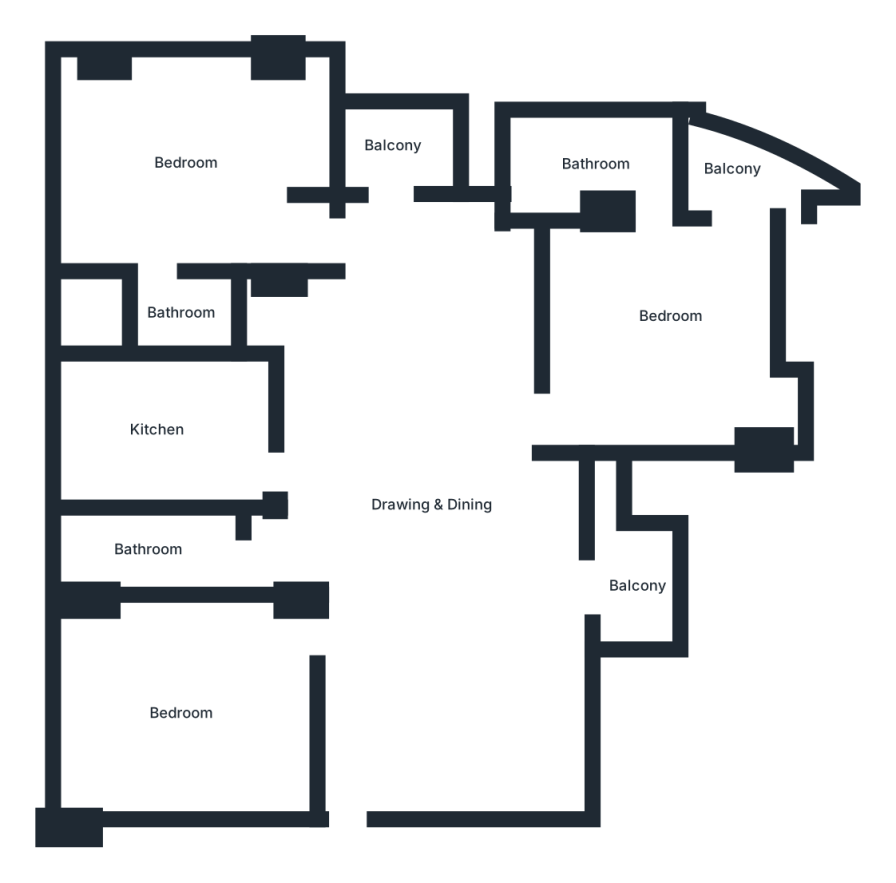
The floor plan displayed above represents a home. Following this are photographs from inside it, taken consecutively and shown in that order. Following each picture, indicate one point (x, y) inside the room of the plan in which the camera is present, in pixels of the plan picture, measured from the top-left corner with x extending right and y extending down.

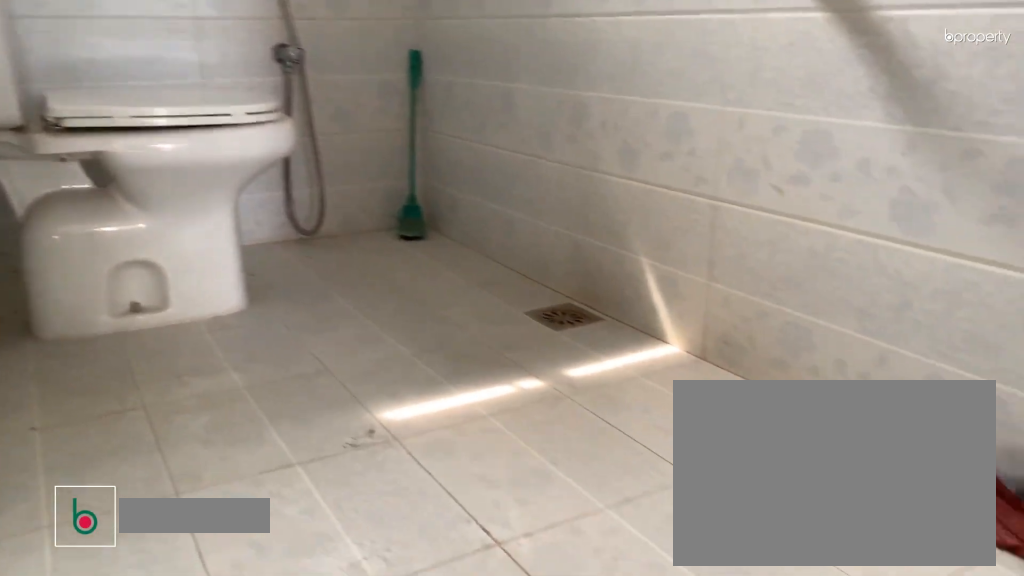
(149, 558)
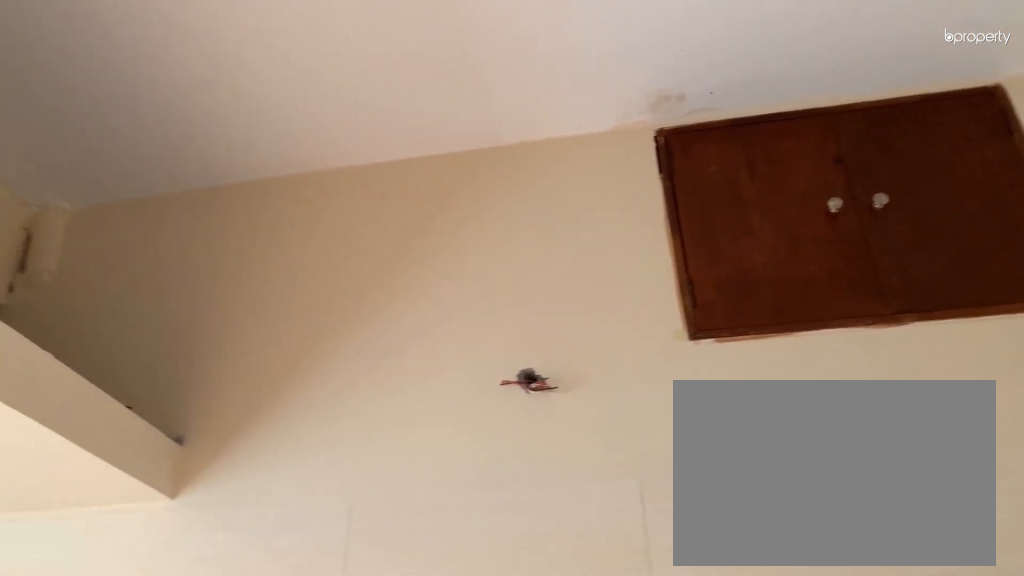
(164, 433)
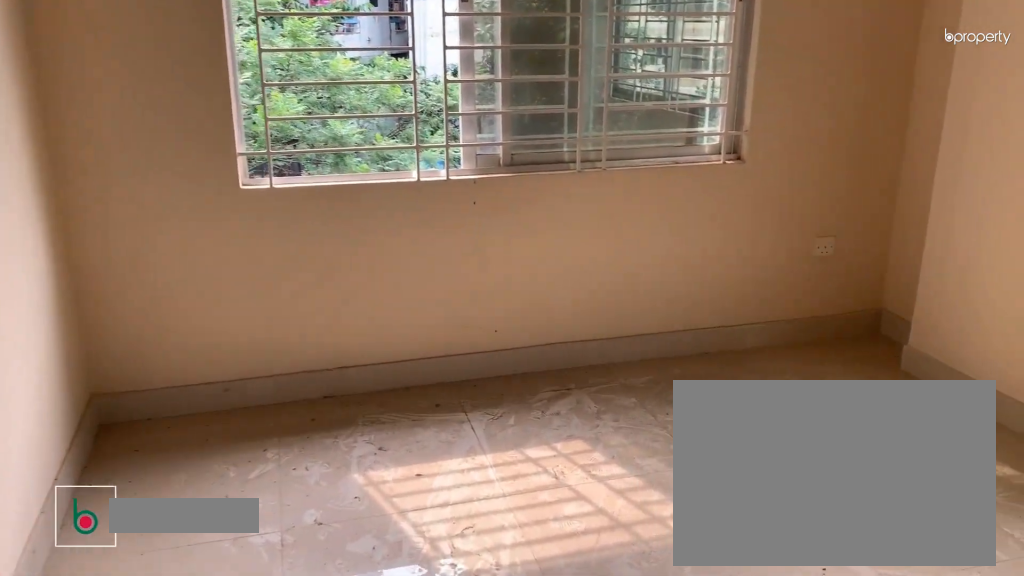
(190, 172)
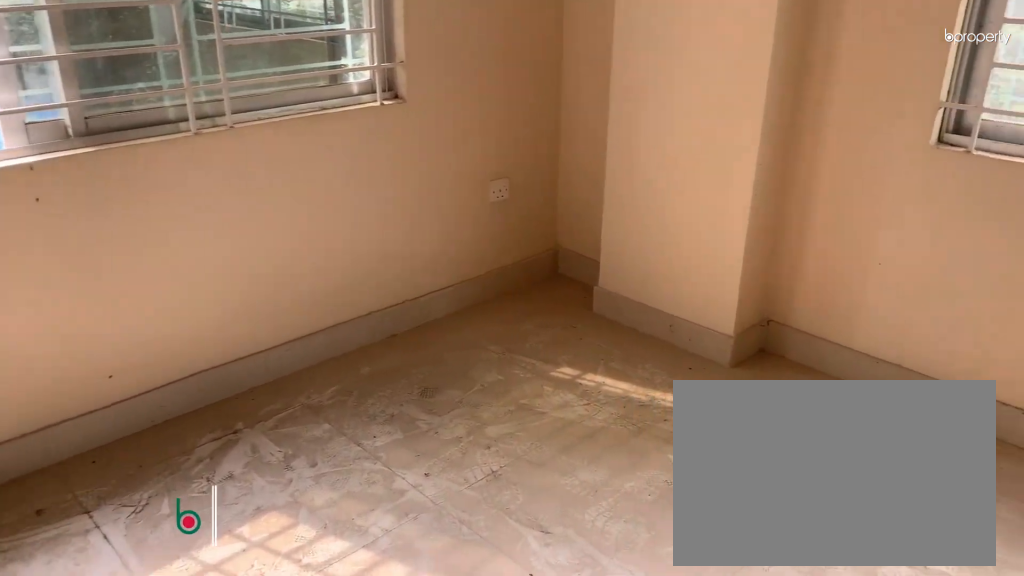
(190, 172)
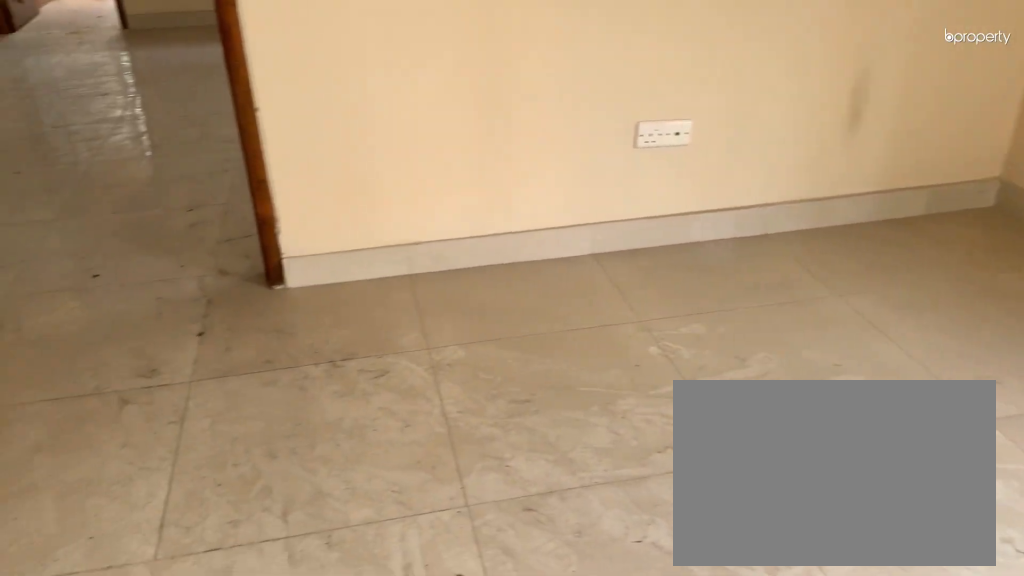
(670, 321)
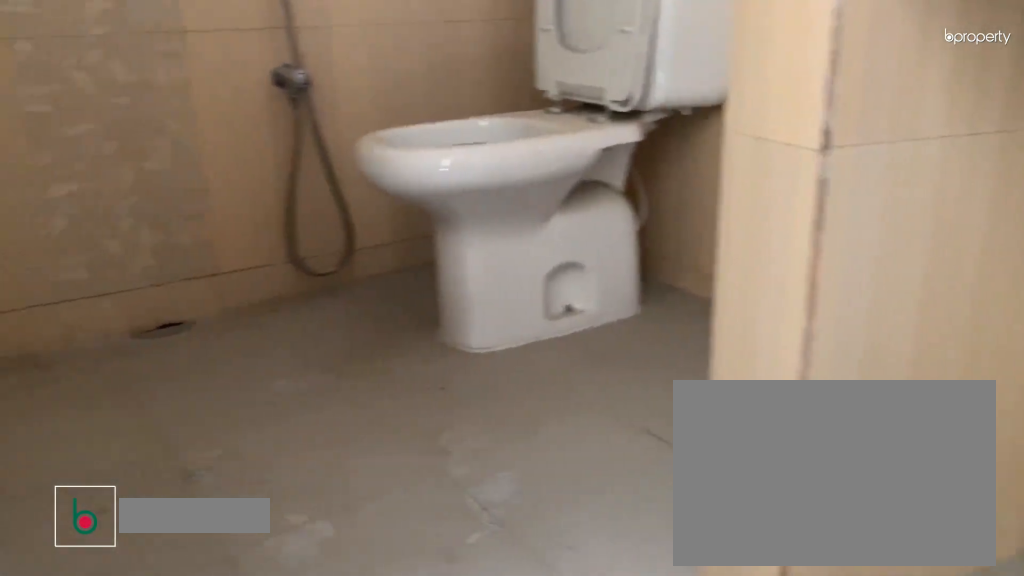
(596, 164)
